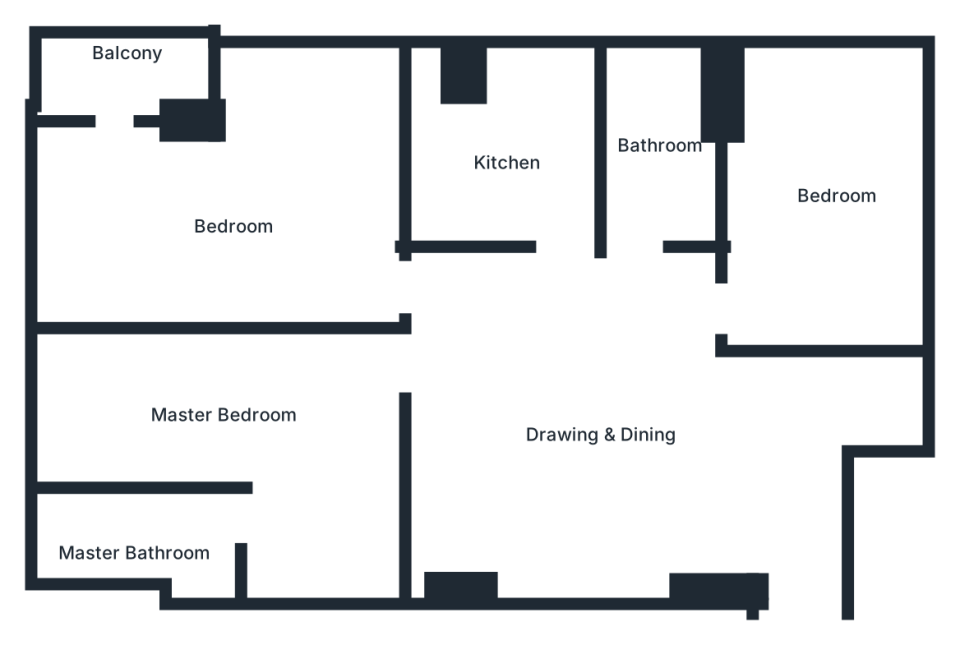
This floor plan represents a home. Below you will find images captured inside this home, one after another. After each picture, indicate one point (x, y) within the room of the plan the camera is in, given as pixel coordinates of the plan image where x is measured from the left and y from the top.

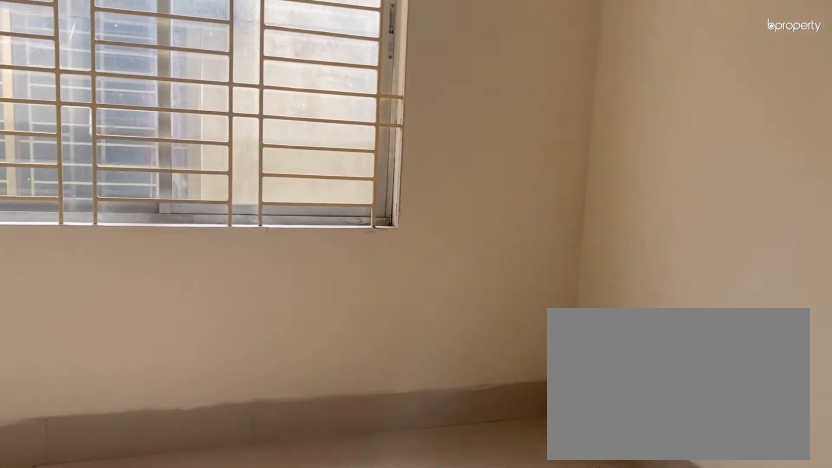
(830, 173)
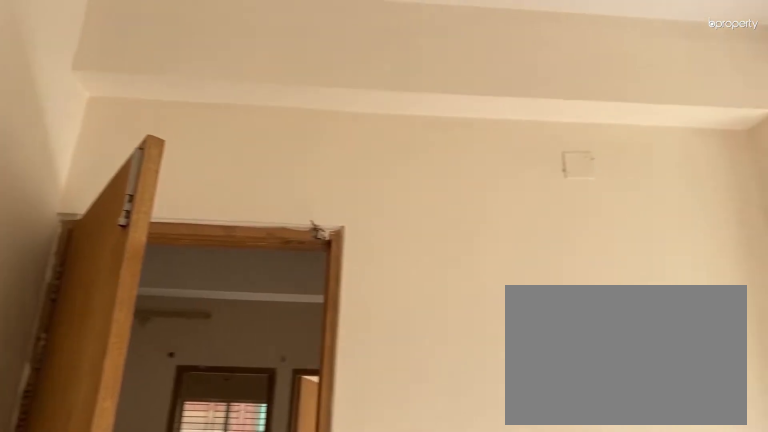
(830, 173)
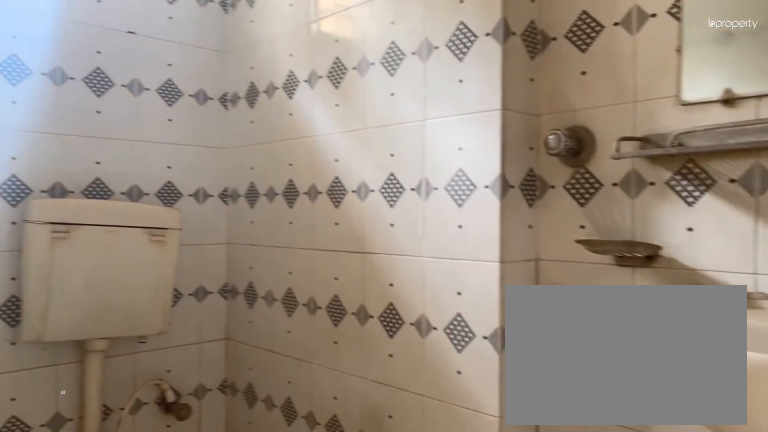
(677, 120)
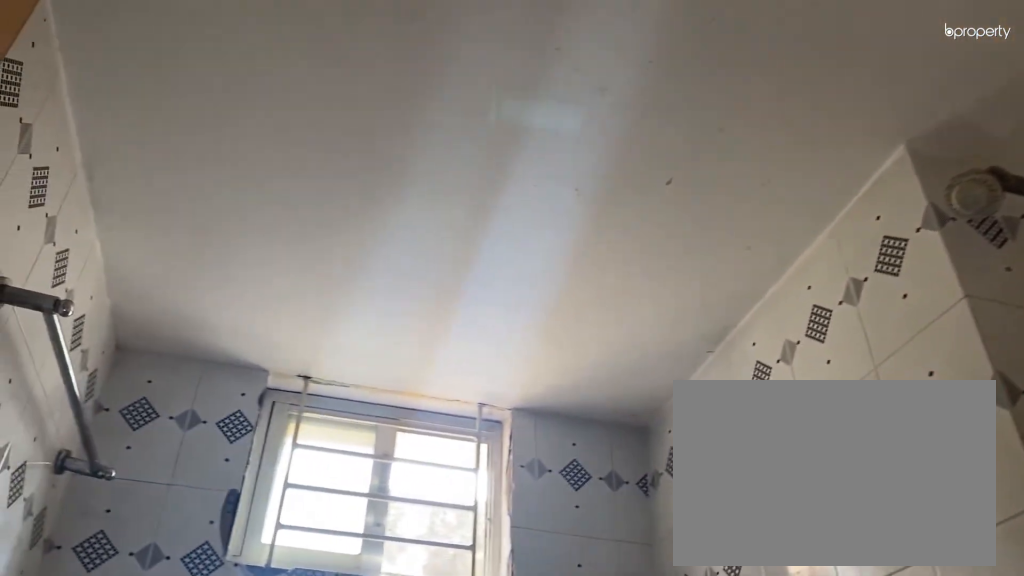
(677, 120)
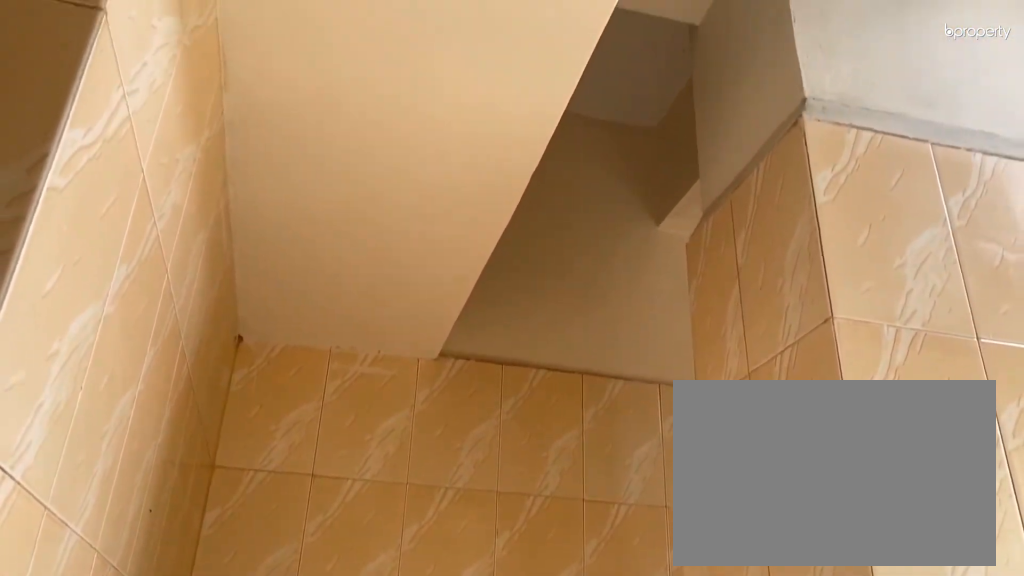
(511, 146)
